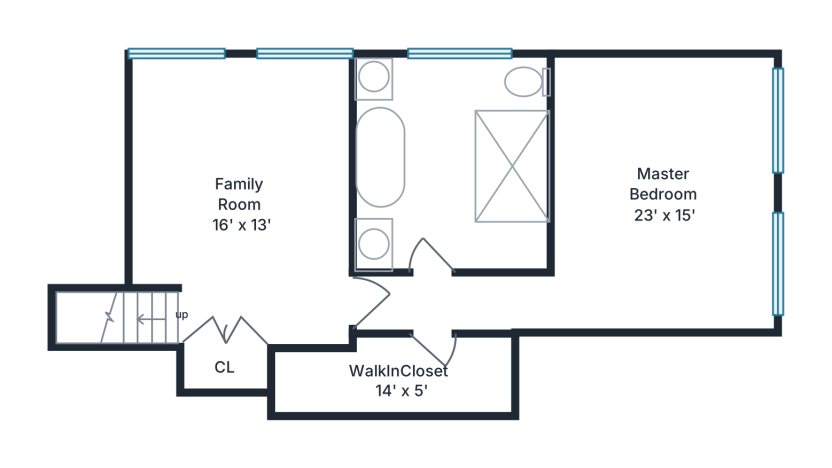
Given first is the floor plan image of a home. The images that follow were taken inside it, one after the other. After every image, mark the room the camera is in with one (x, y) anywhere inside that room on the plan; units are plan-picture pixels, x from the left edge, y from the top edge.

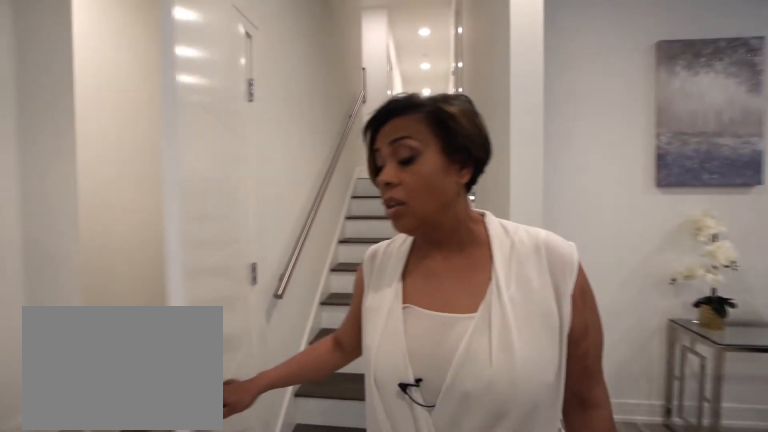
(243, 197)
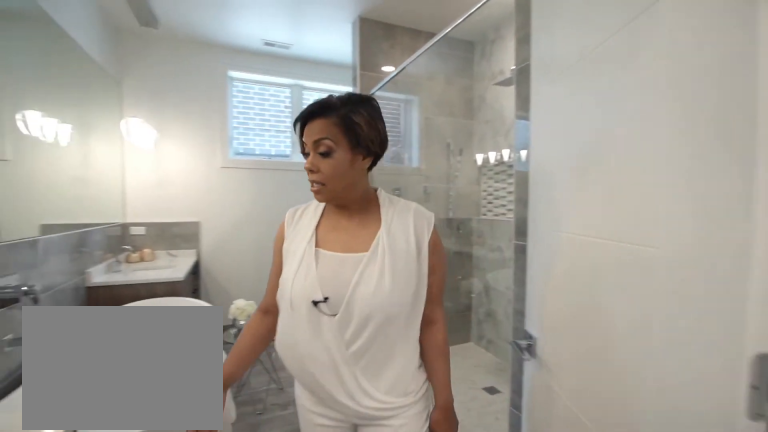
(452, 165)
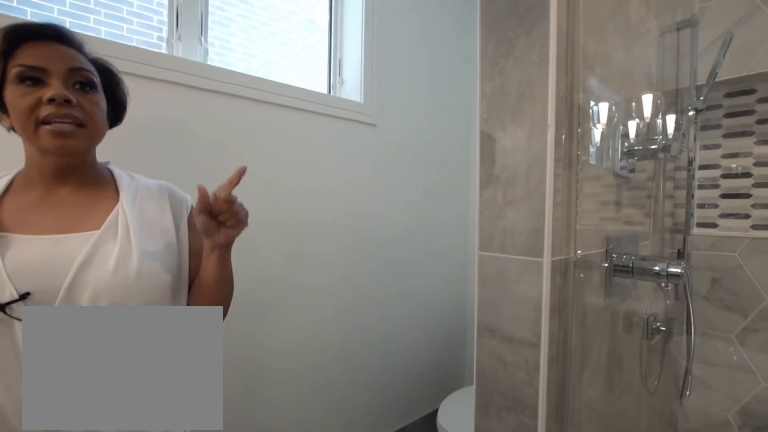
(452, 165)
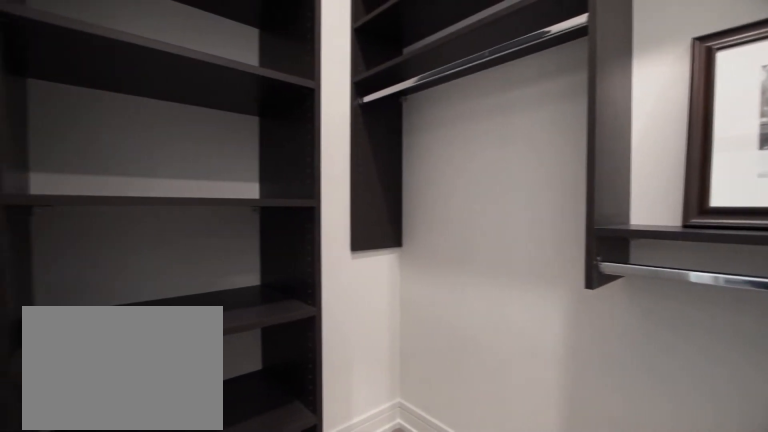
(396, 376)
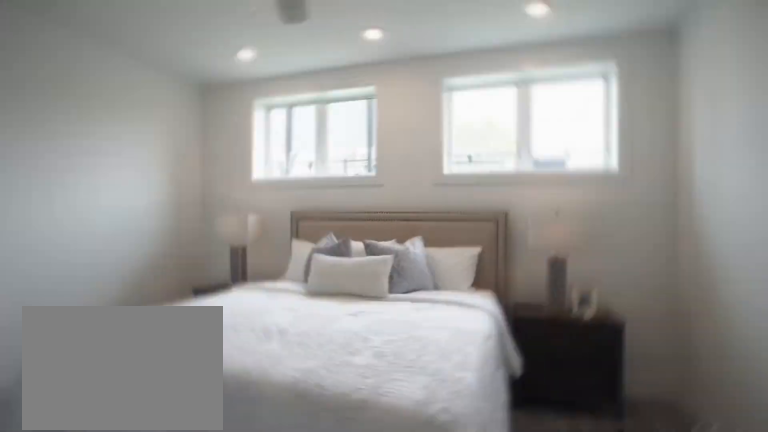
(666, 192)
